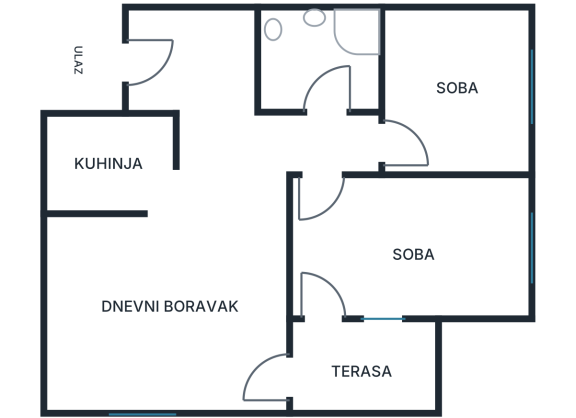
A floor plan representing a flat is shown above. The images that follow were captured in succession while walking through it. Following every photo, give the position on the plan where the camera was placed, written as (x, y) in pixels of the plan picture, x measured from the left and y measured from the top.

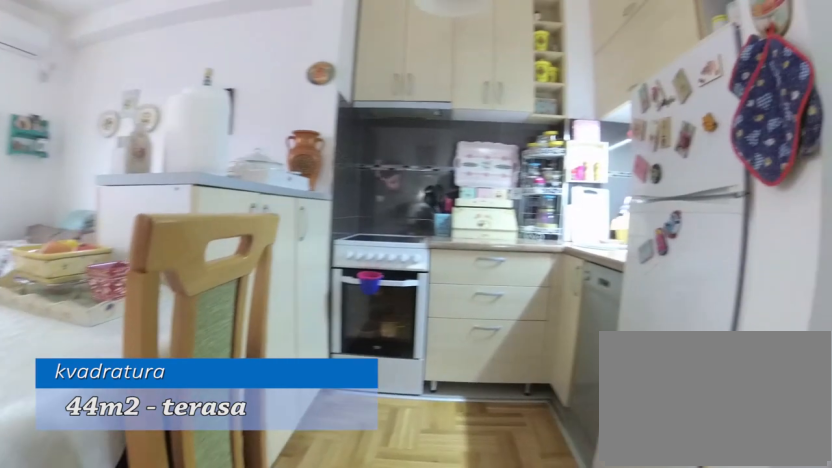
(194, 171)
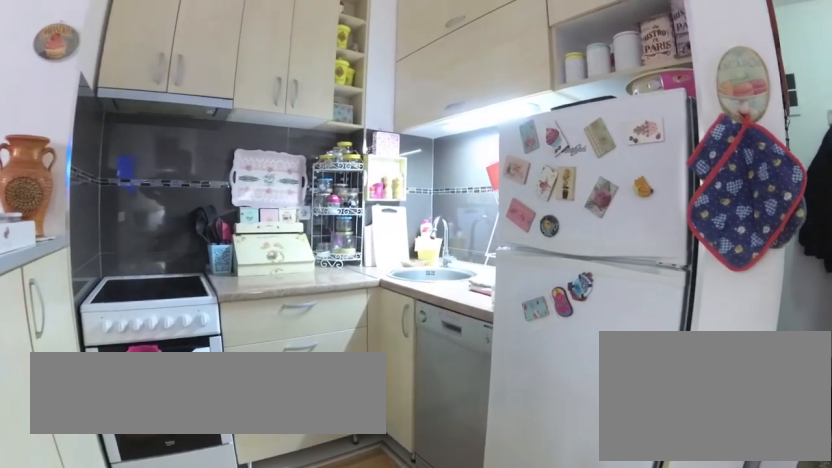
(162, 173)
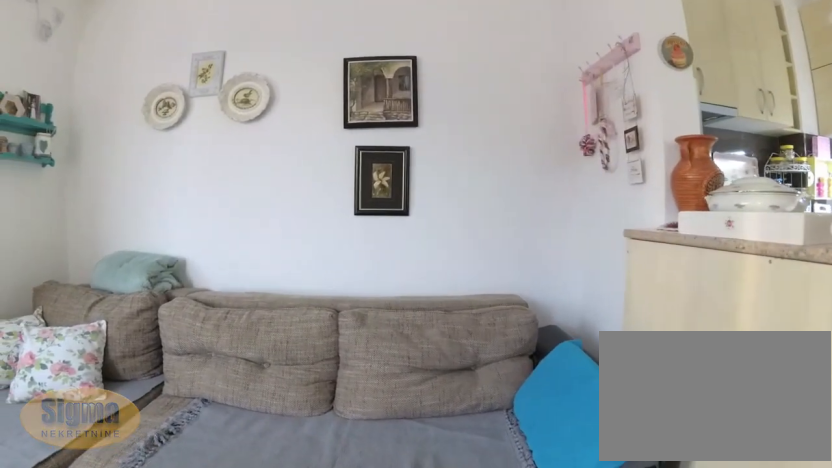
(135, 299)
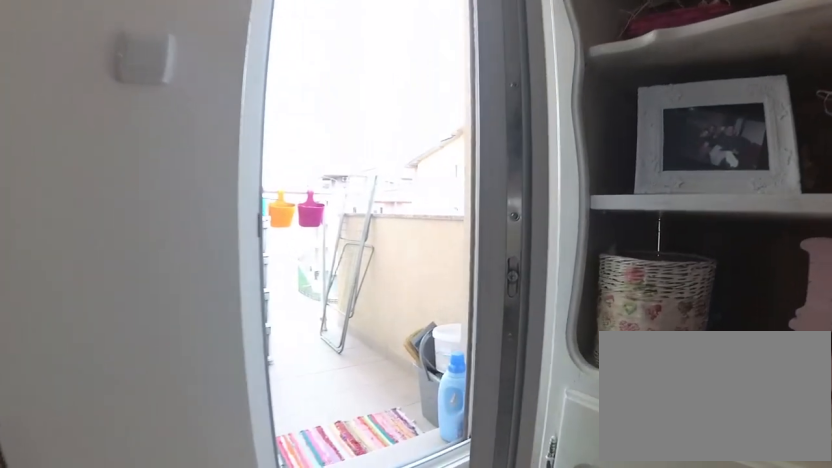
(218, 362)
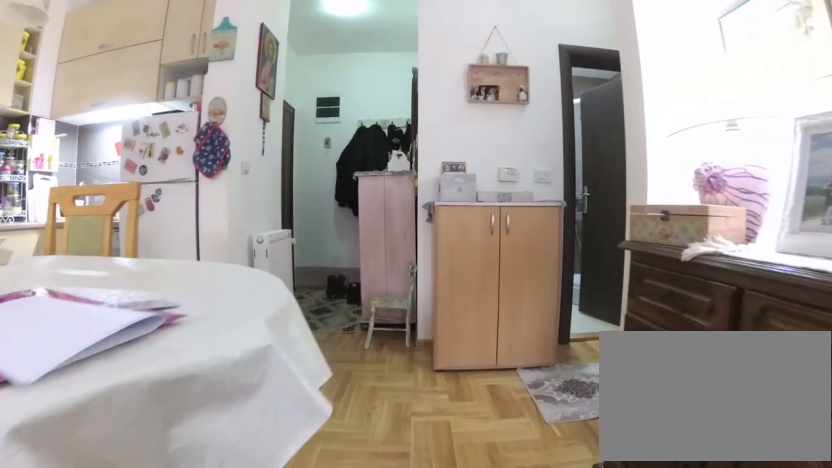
(240, 295)
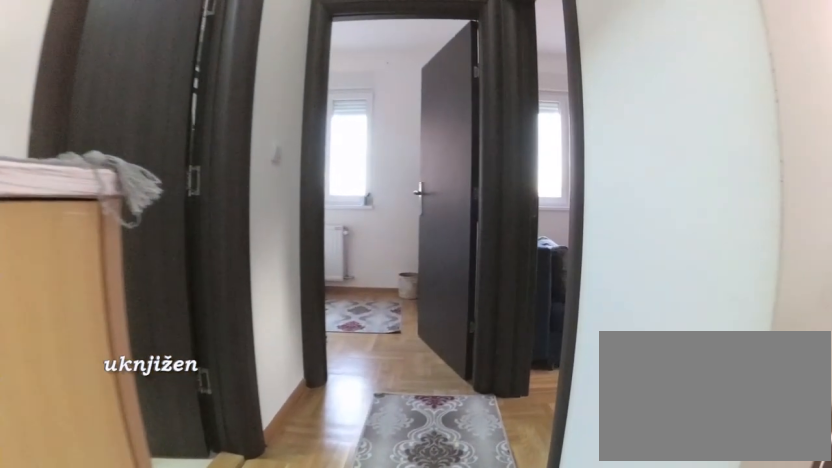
(263, 148)
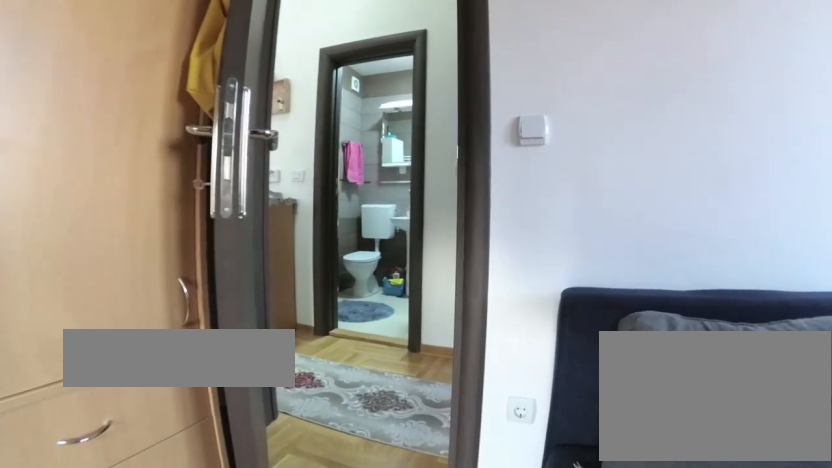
(371, 223)
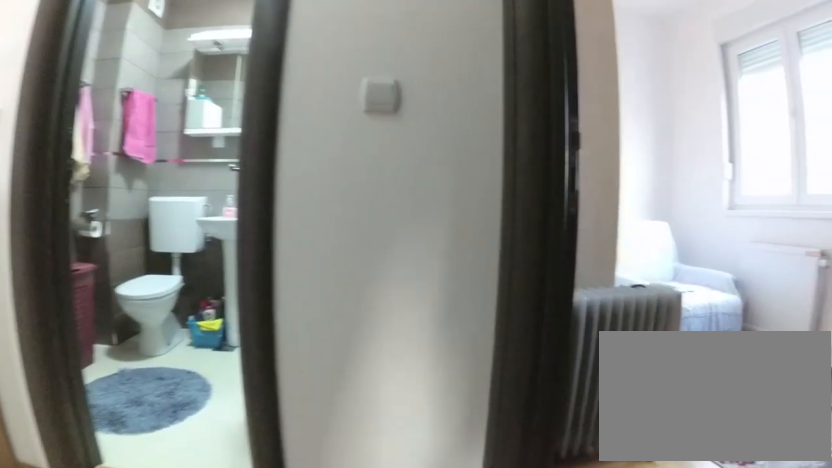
(332, 186)
